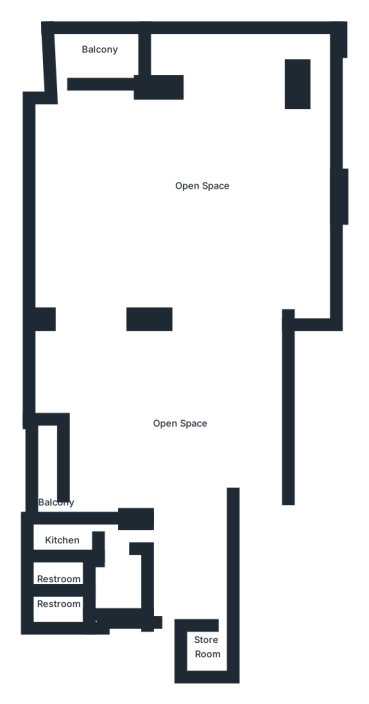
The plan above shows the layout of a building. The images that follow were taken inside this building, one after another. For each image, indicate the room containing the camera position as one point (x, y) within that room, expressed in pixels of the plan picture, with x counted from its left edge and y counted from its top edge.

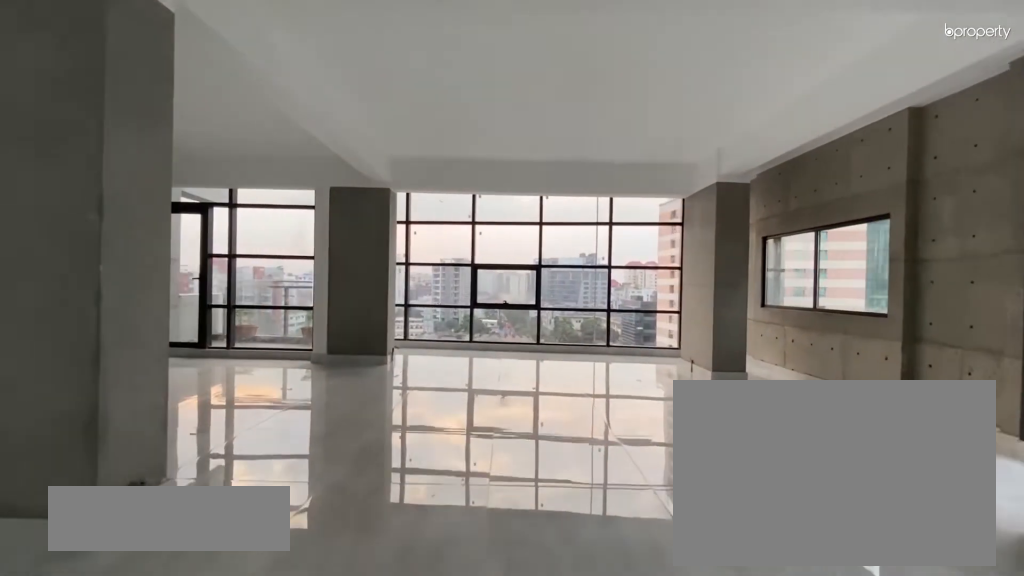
(212, 290)
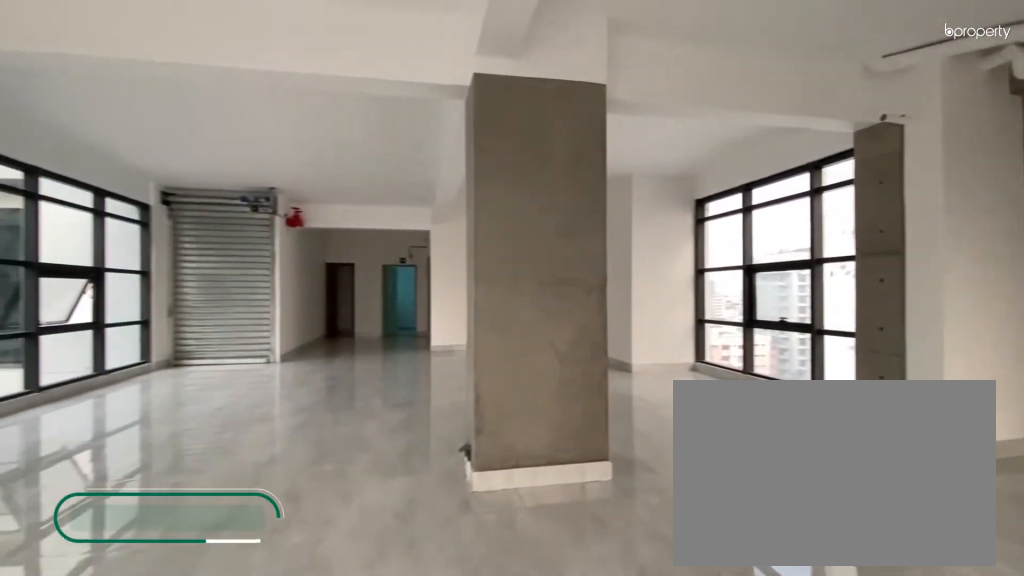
(212, 290)
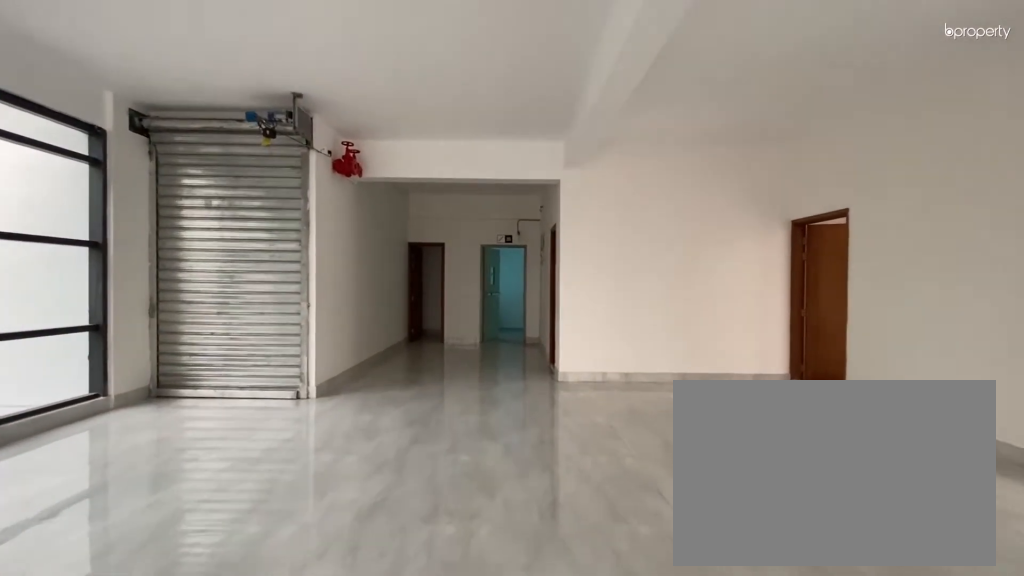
(164, 397)
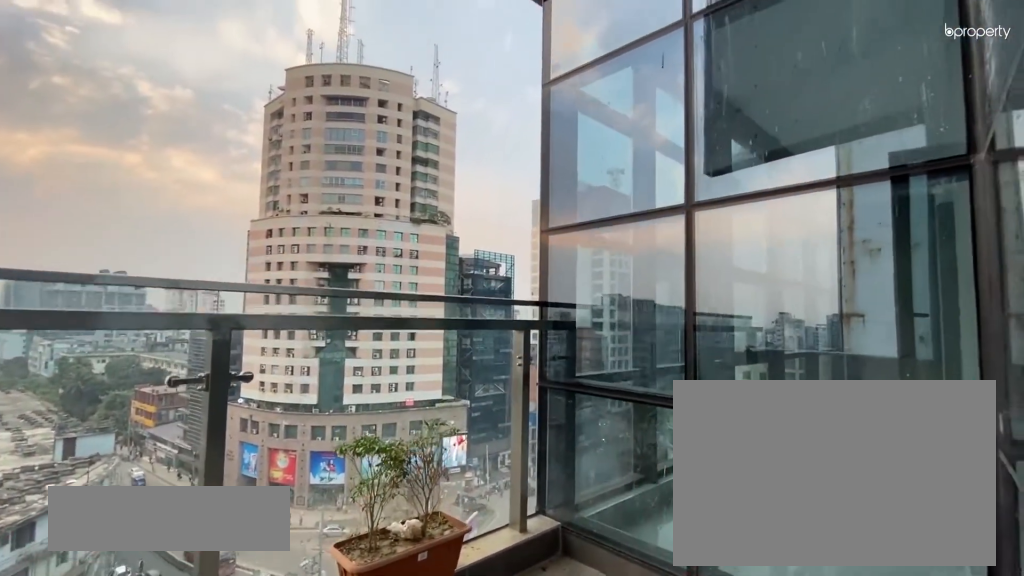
(87, 55)
